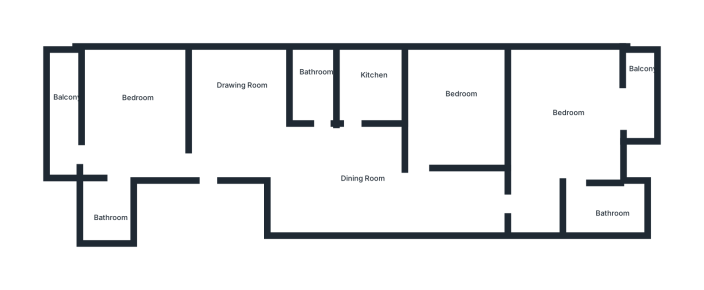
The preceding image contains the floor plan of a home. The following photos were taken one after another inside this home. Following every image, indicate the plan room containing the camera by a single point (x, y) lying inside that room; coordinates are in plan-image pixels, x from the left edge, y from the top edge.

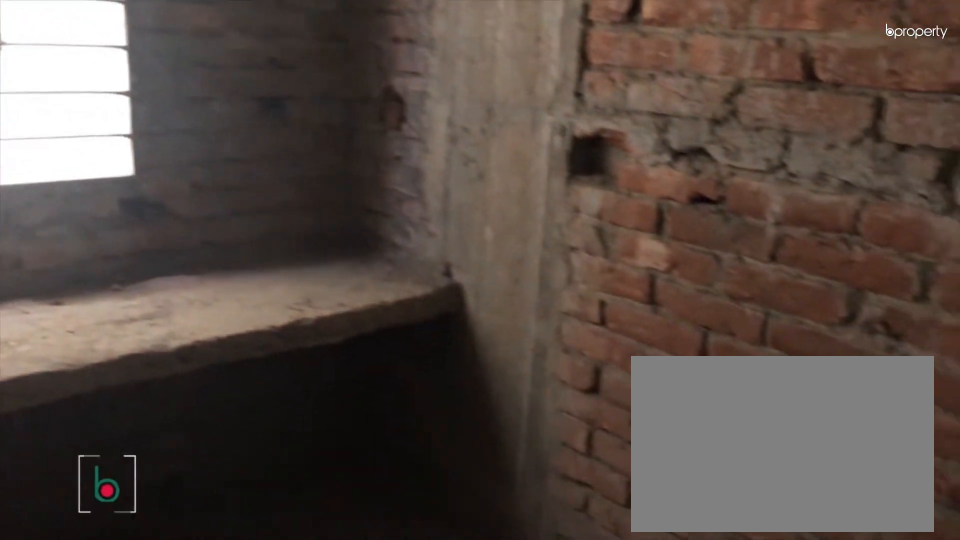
(366, 78)
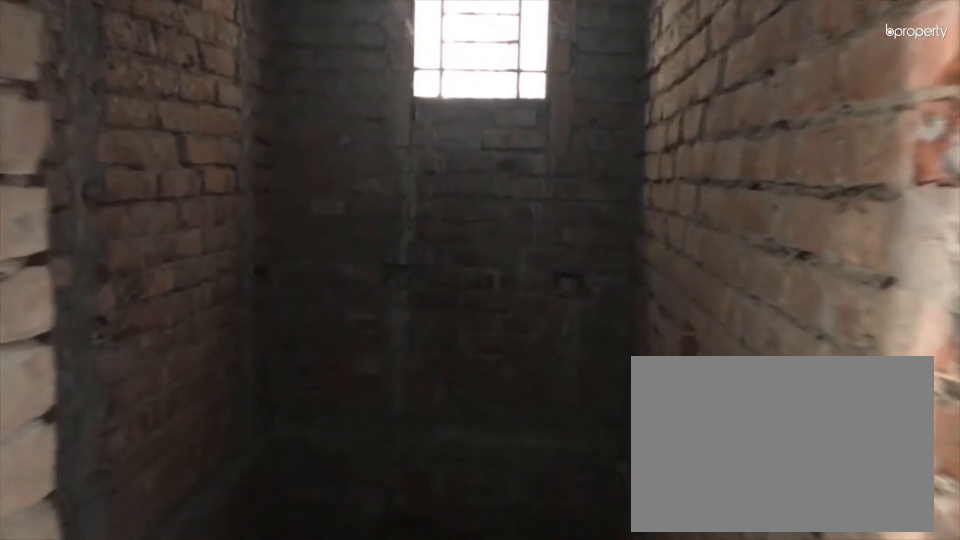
(318, 122)
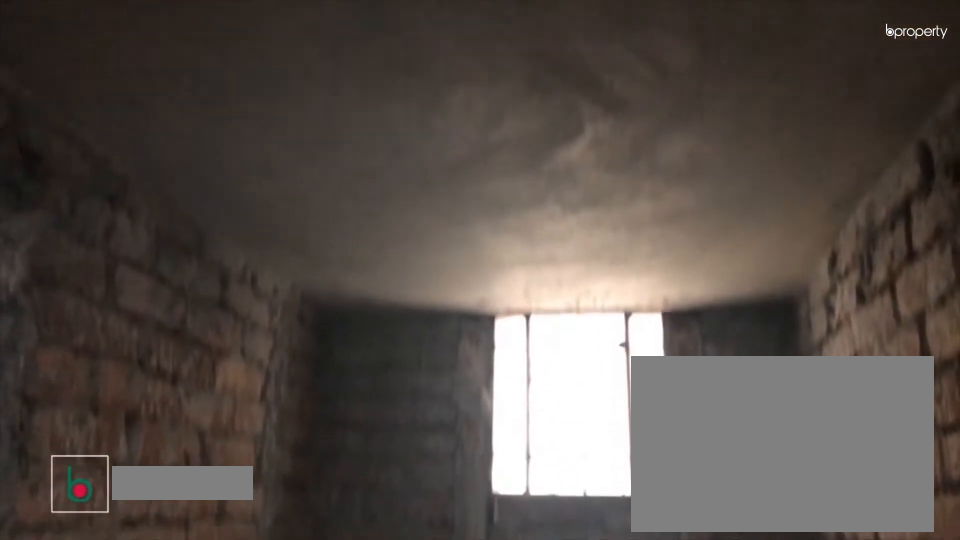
(315, 82)
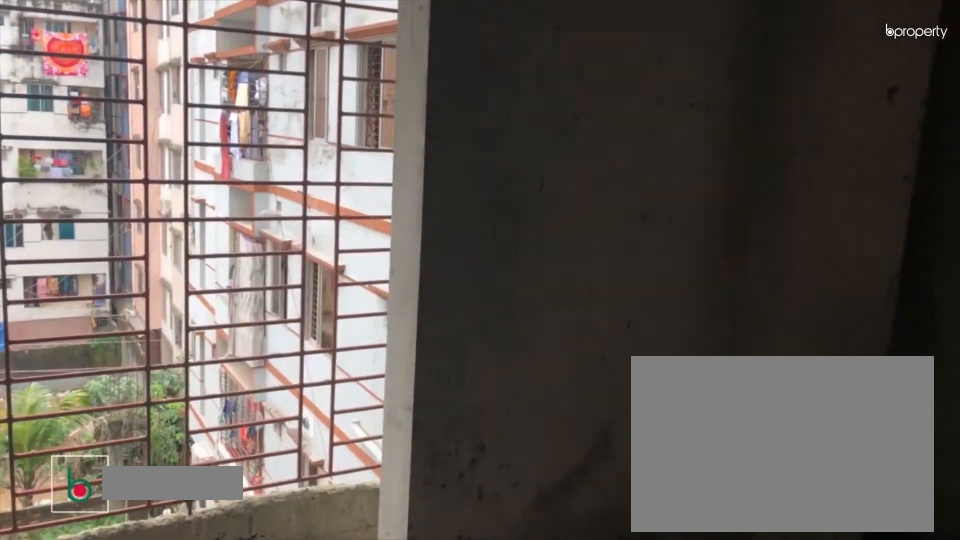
(121, 106)
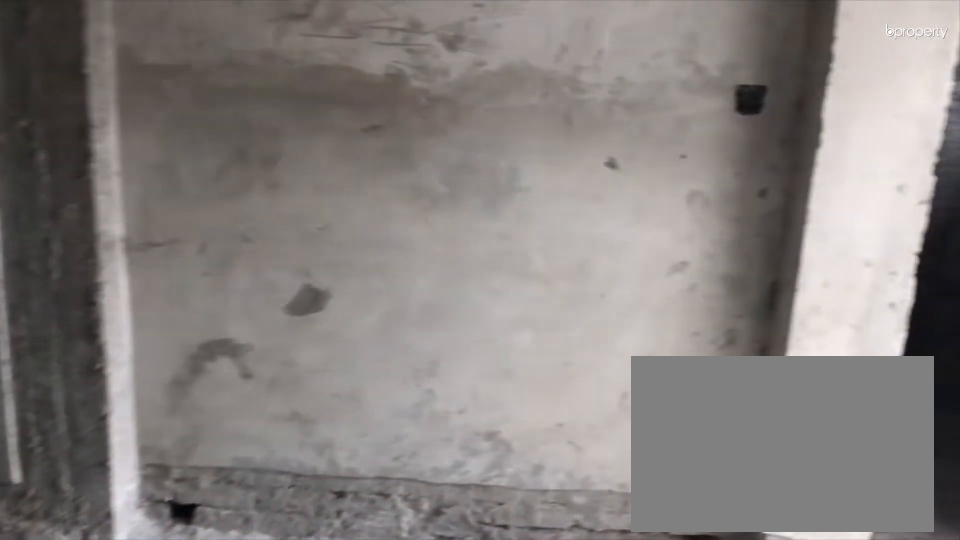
(121, 106)
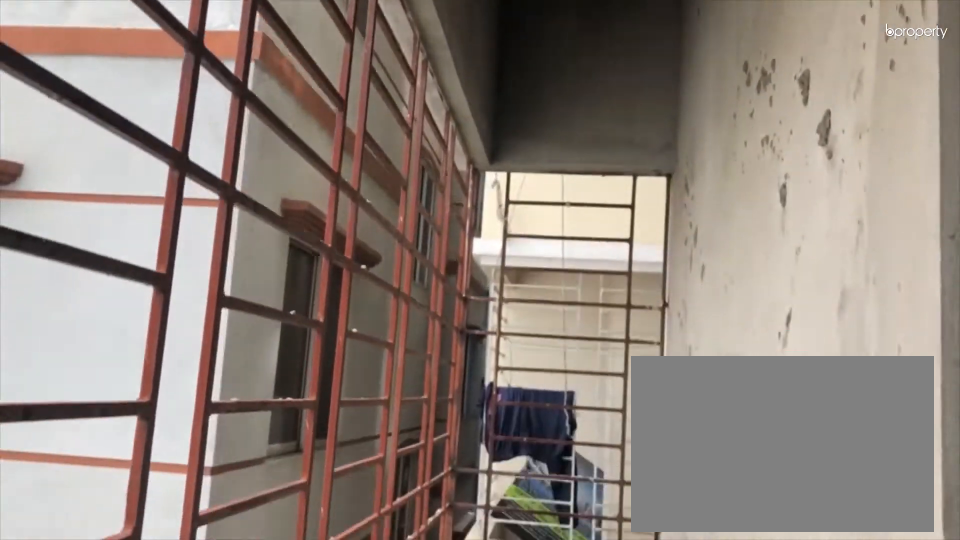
(63, 113)
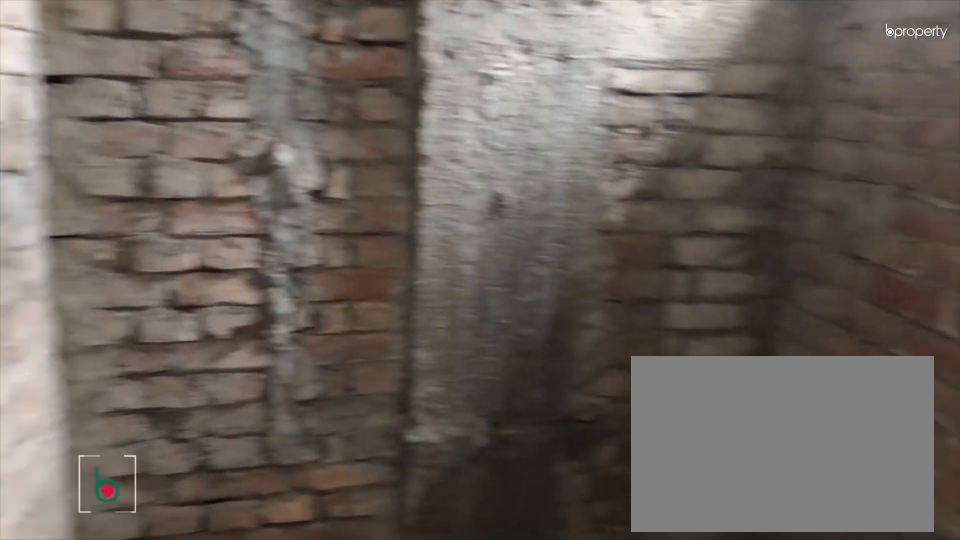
(109, 220)
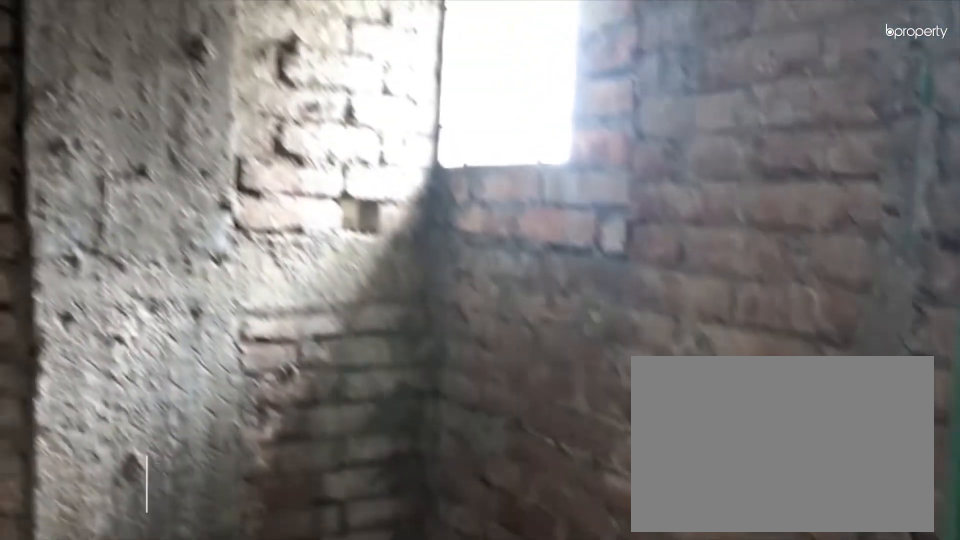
(109, 220)
